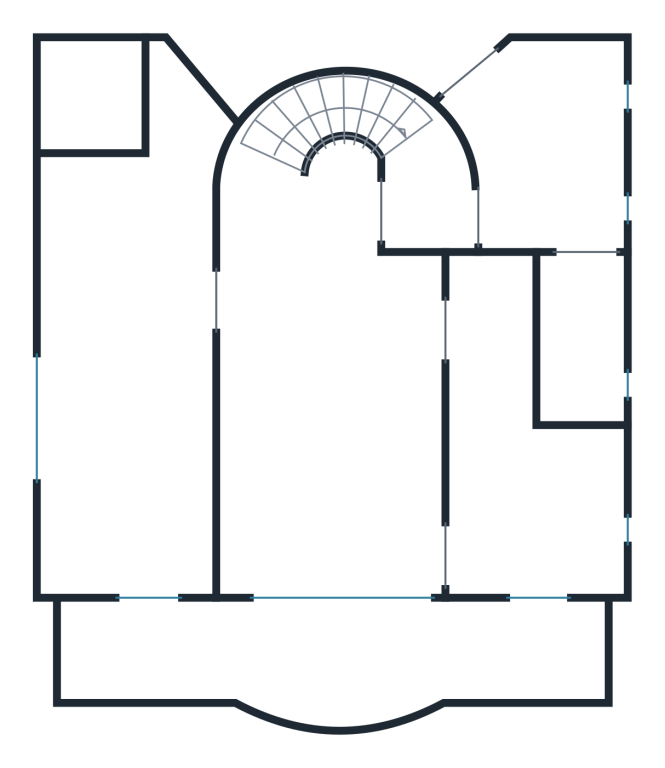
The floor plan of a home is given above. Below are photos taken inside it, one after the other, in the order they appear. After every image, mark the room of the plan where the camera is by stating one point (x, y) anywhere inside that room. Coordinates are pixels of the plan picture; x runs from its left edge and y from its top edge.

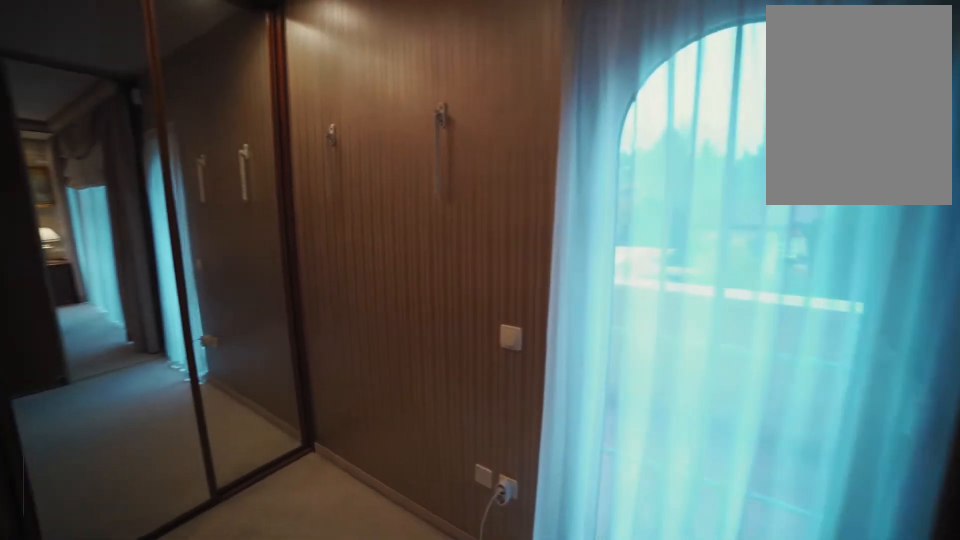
(487, 491)
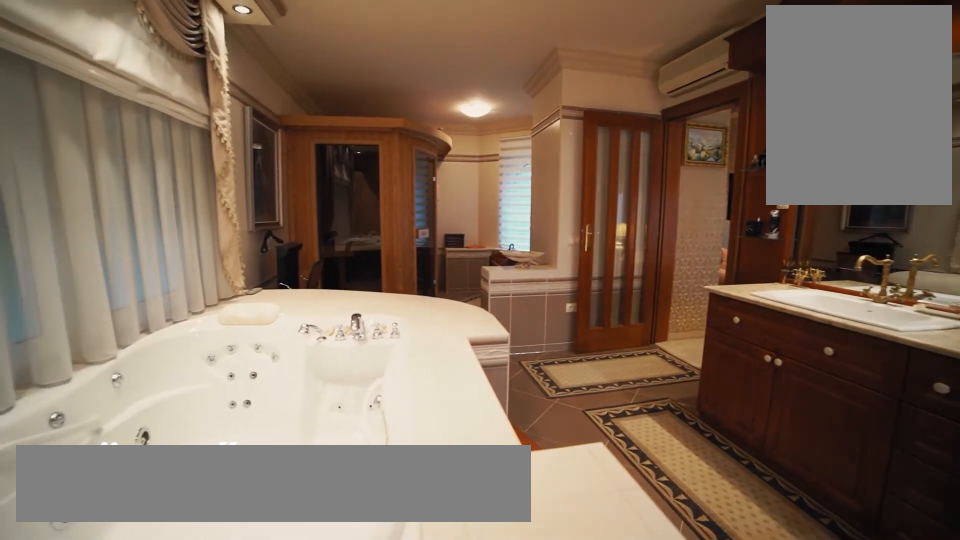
(114, 529)
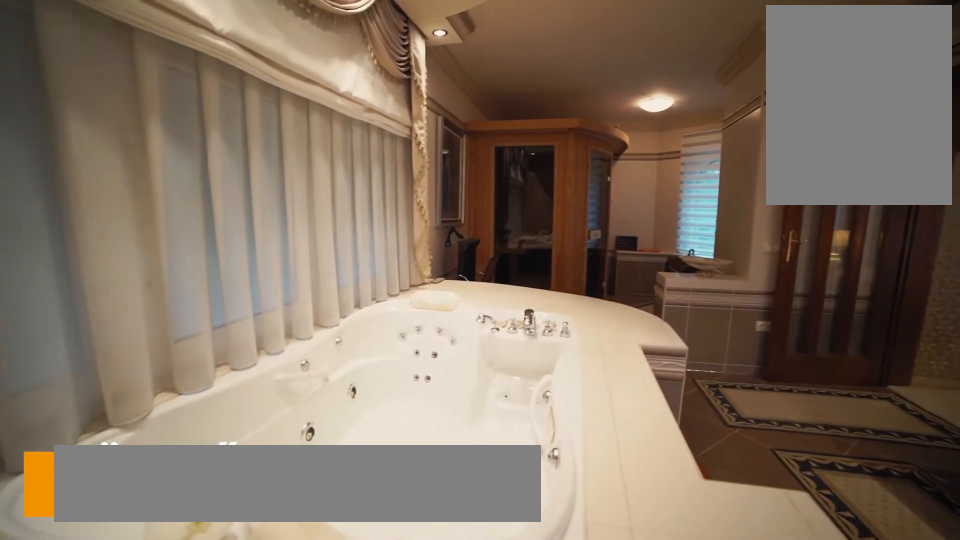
(114, 530)
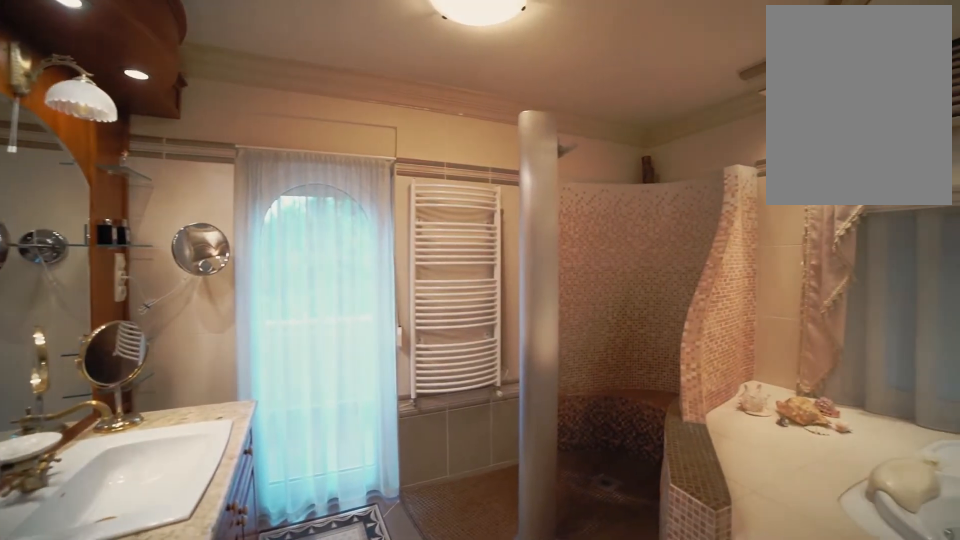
(168, 365)
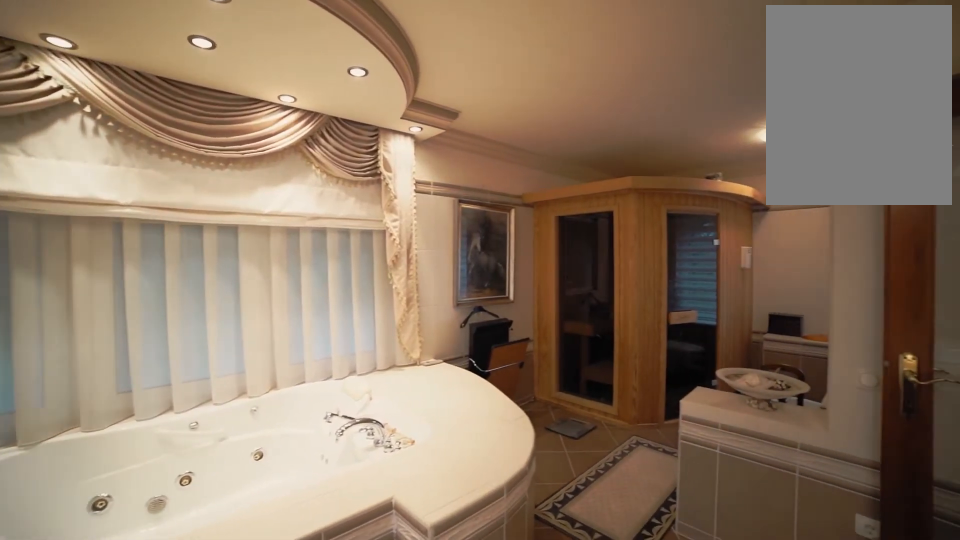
(168, 366)
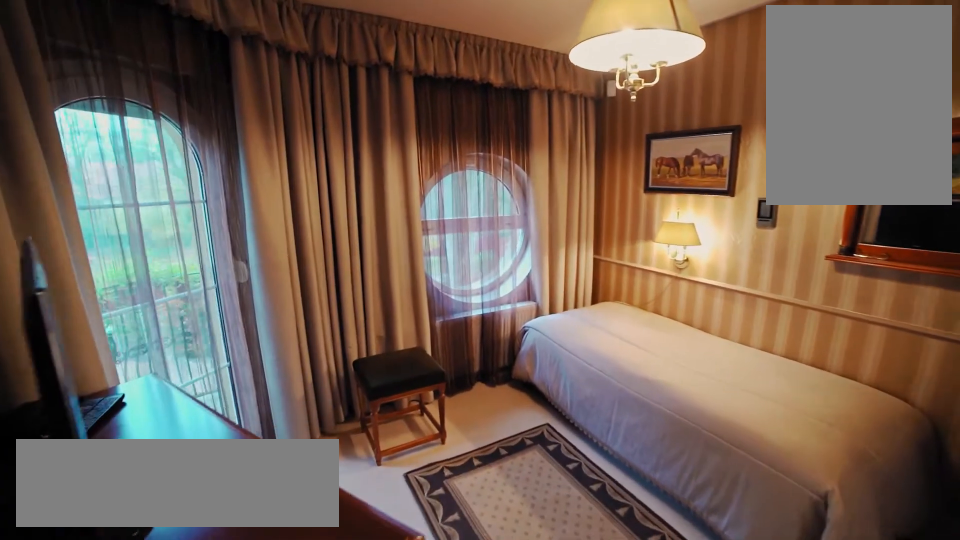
(501, 209)
